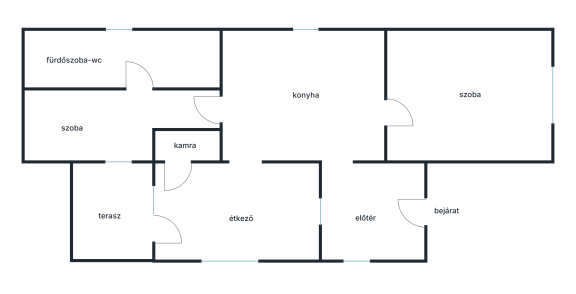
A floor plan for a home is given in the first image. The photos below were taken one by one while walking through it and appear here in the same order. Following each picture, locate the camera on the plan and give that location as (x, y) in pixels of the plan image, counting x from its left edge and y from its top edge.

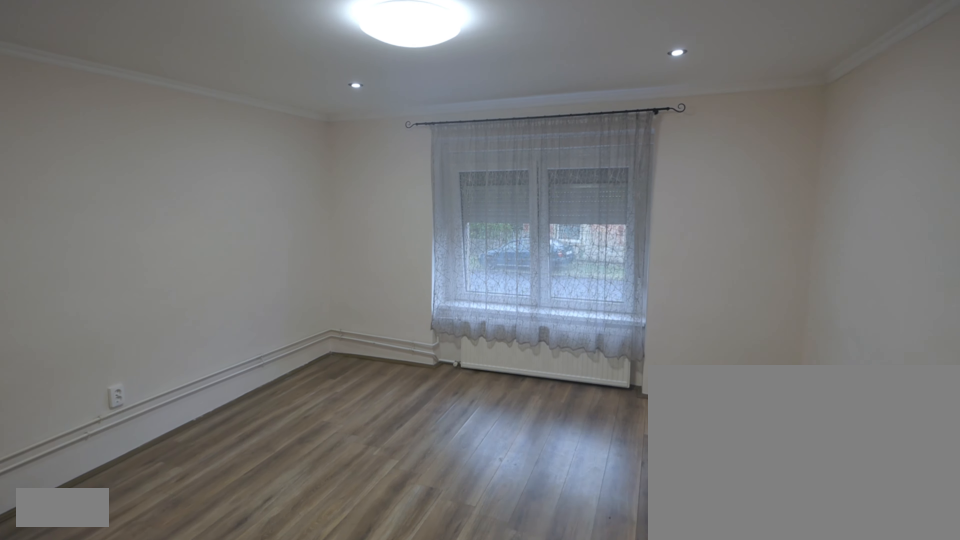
(449, 104)
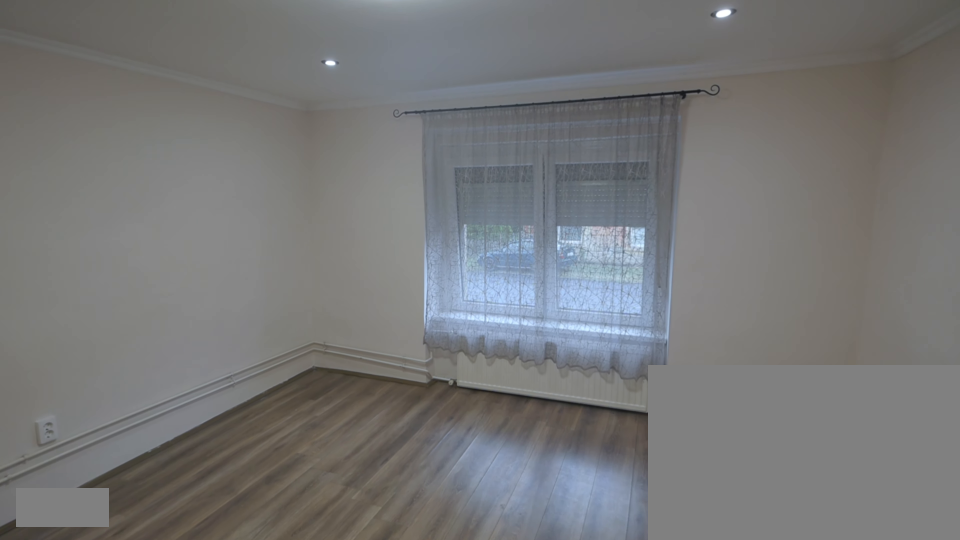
(481, 98)
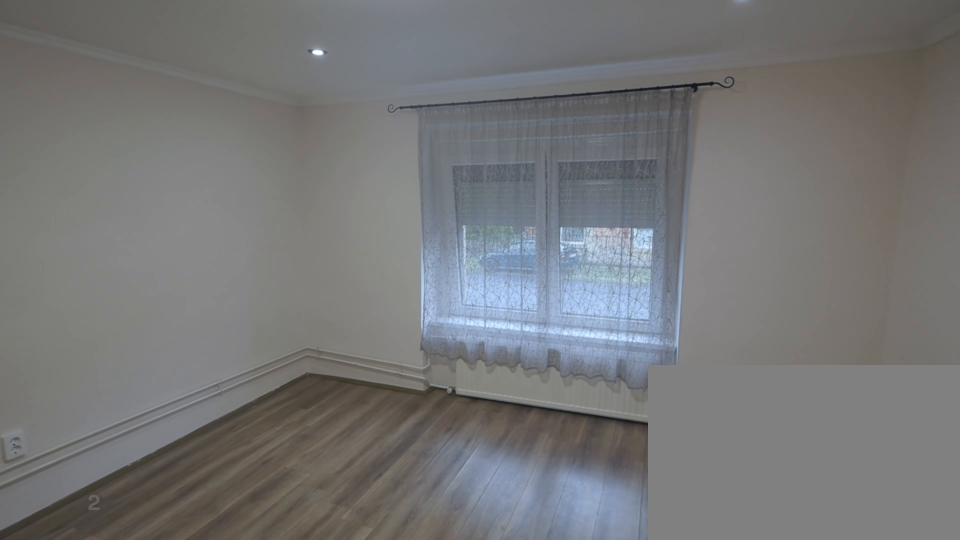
(489, 96)
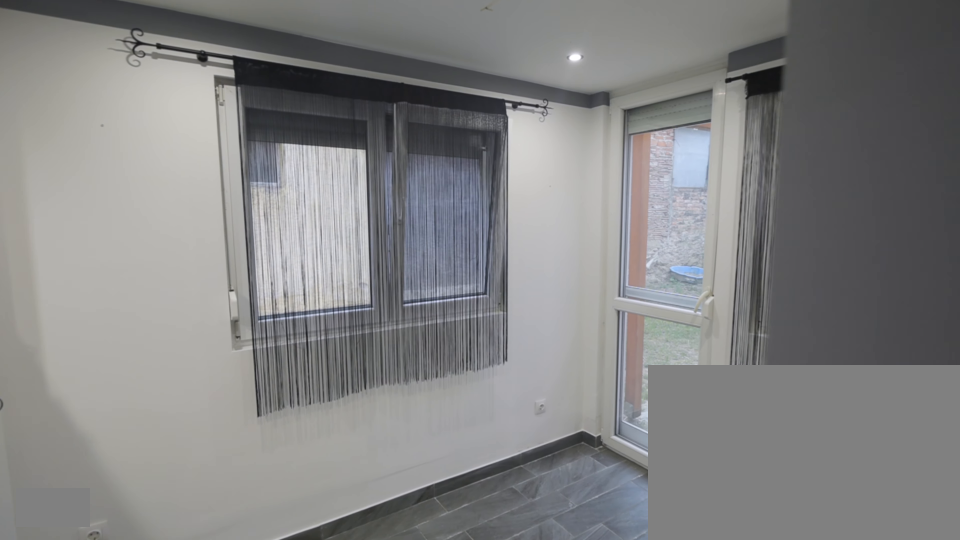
(245, 179)
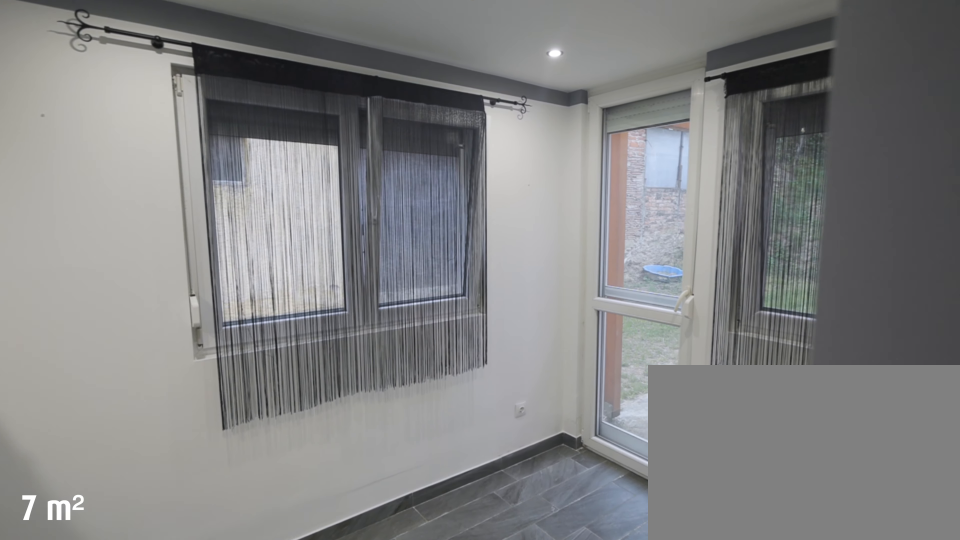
(245, 183)
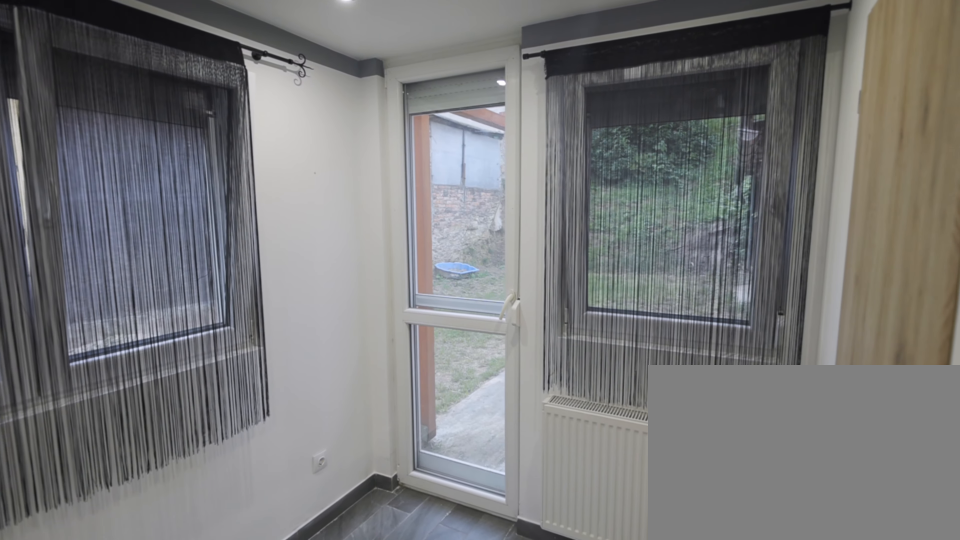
(245, 209)
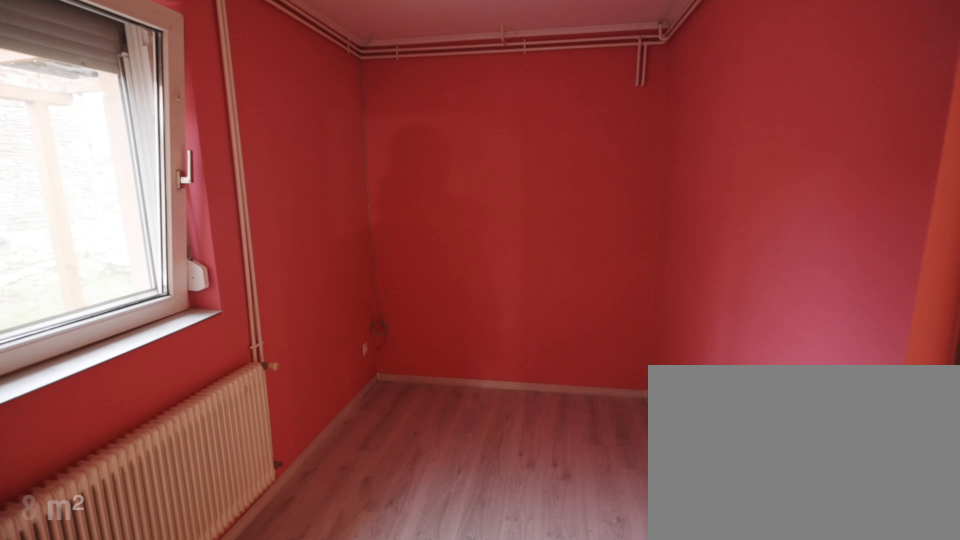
(134, 108)
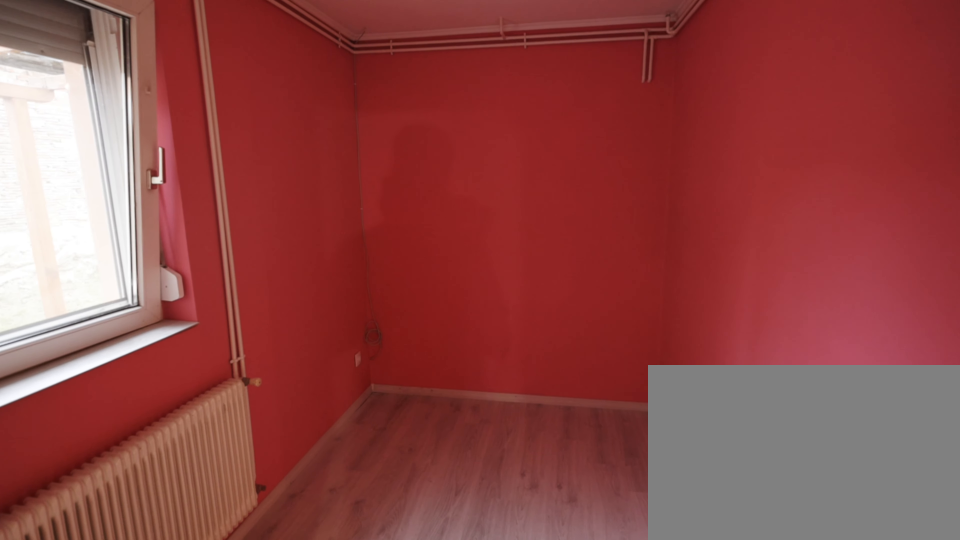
(122, 108)
